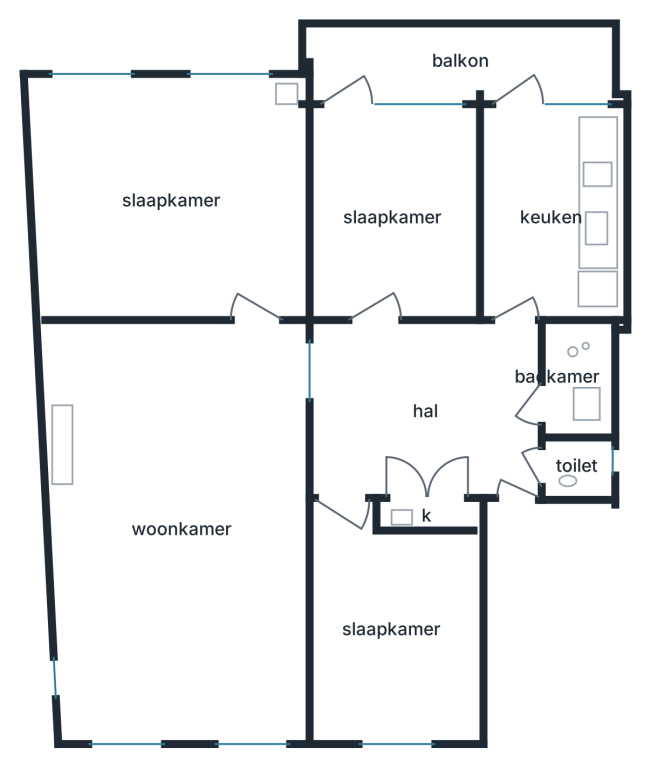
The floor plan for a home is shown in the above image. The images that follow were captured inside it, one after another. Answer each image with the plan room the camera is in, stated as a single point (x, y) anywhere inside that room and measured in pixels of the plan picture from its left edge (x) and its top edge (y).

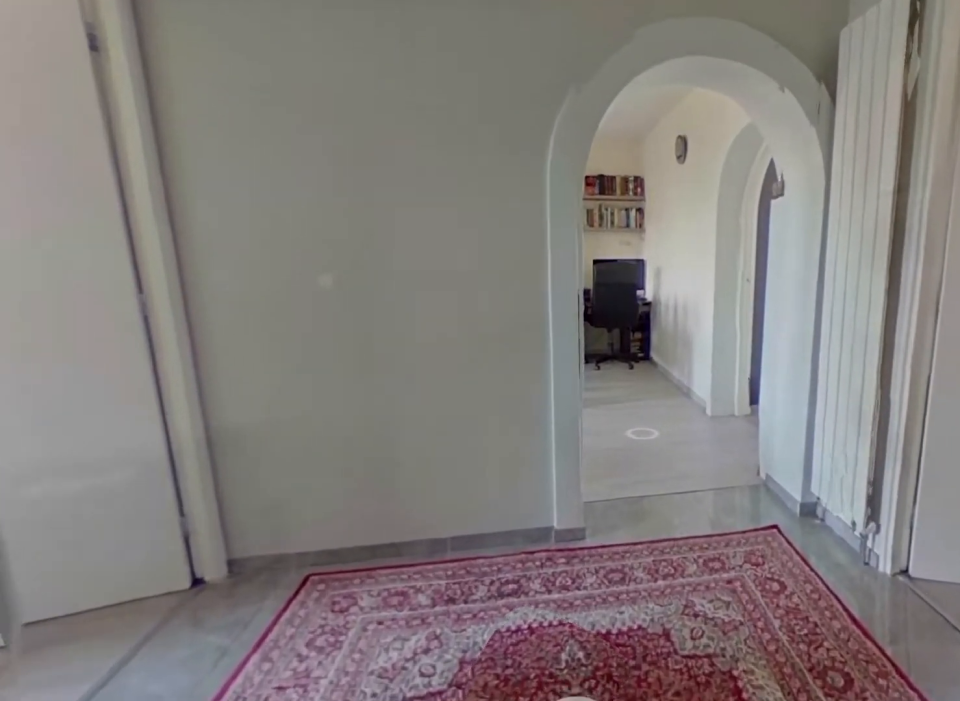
(423, 405)
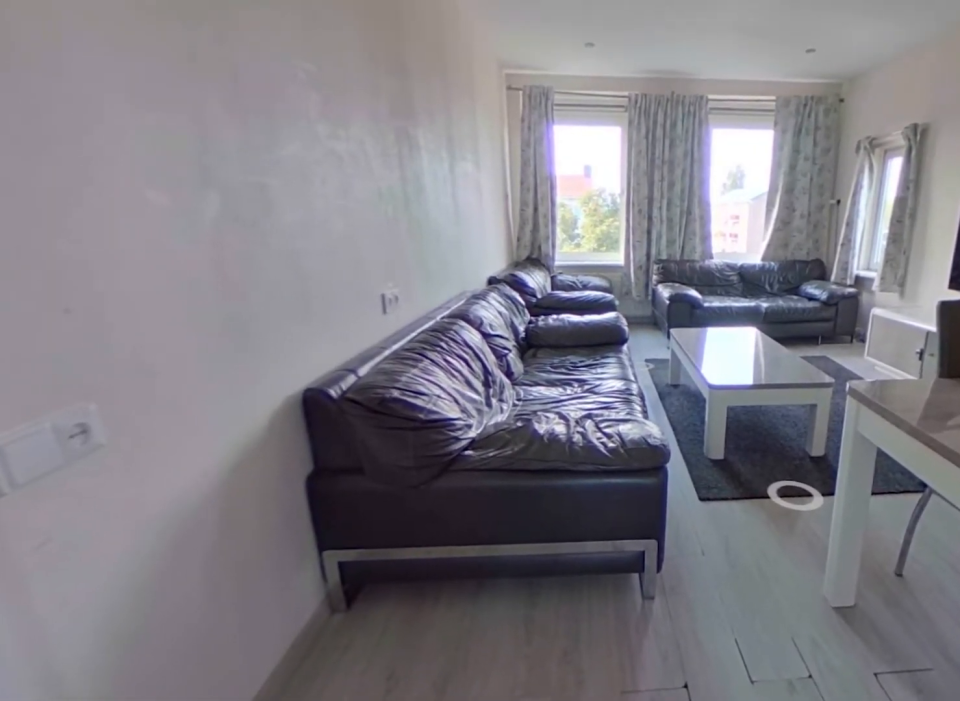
(183, 529)
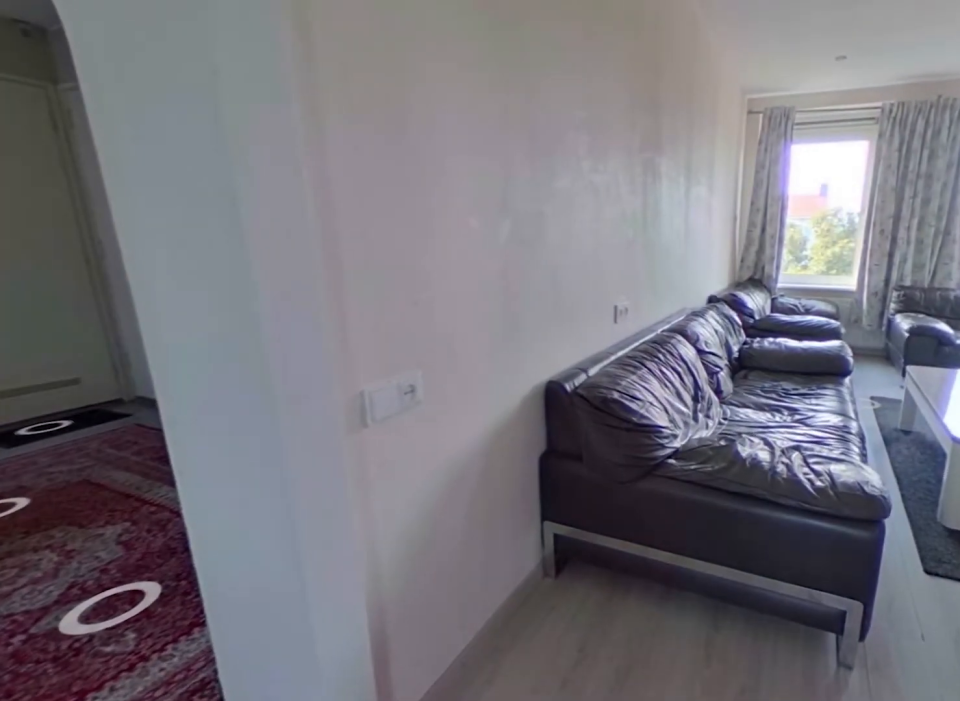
(183, 529)
